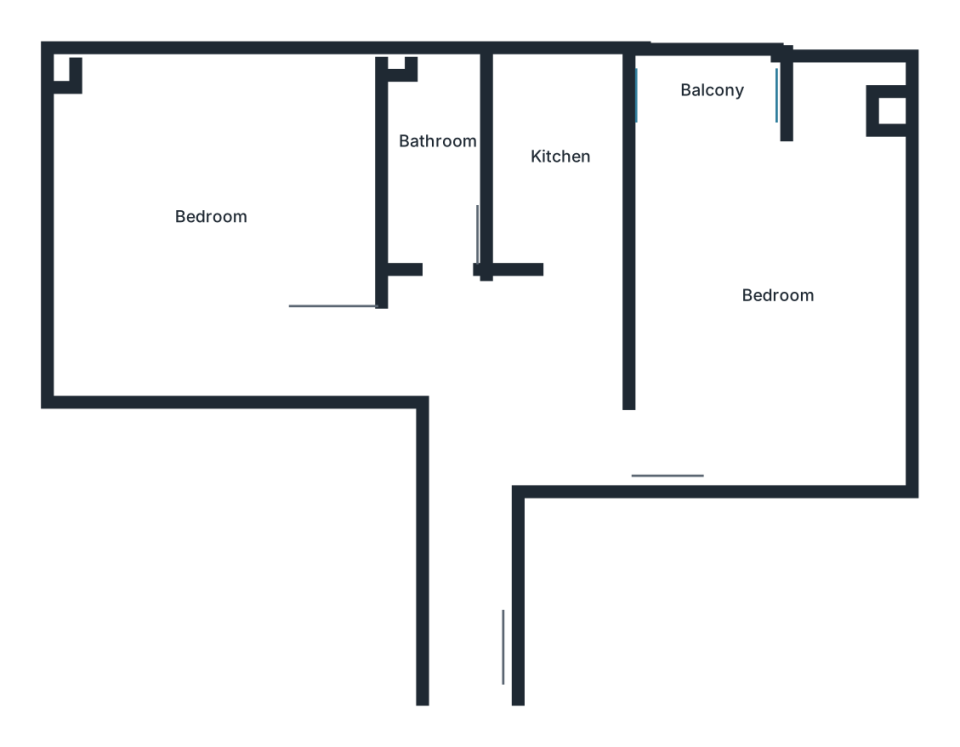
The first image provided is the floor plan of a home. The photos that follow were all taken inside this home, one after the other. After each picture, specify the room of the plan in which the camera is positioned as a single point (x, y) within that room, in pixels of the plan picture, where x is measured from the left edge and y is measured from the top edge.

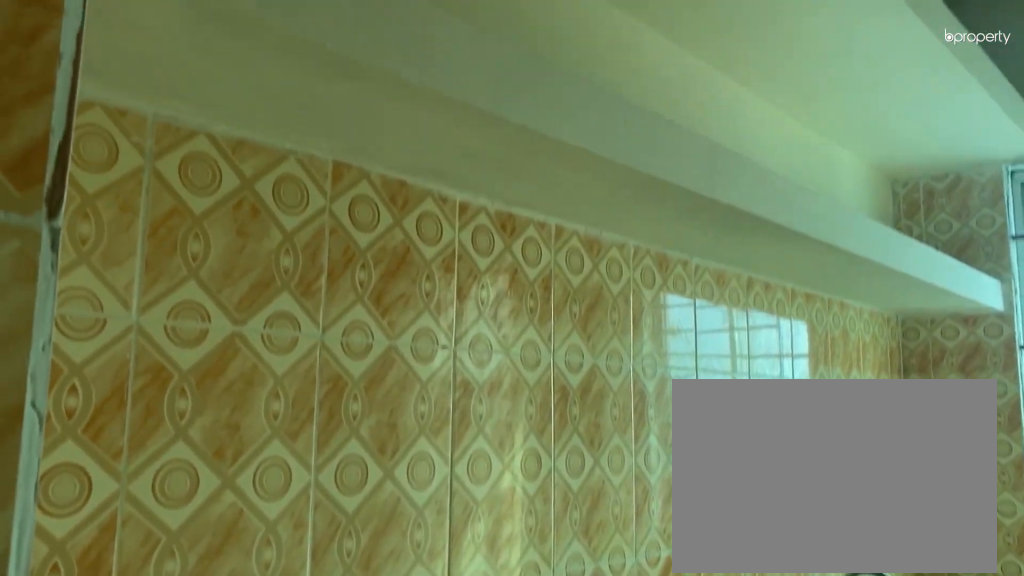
(541, 176)
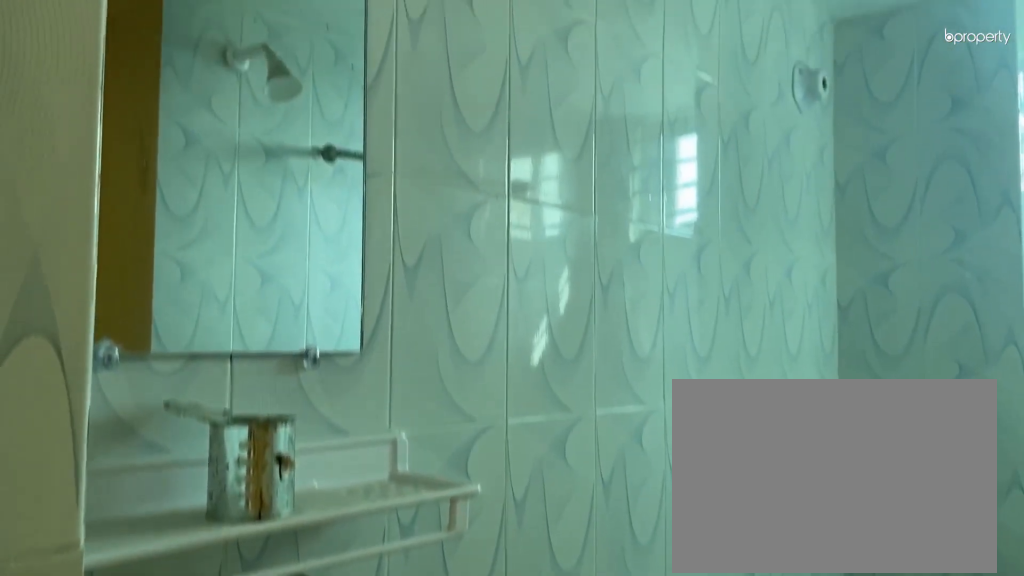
(429, 160)
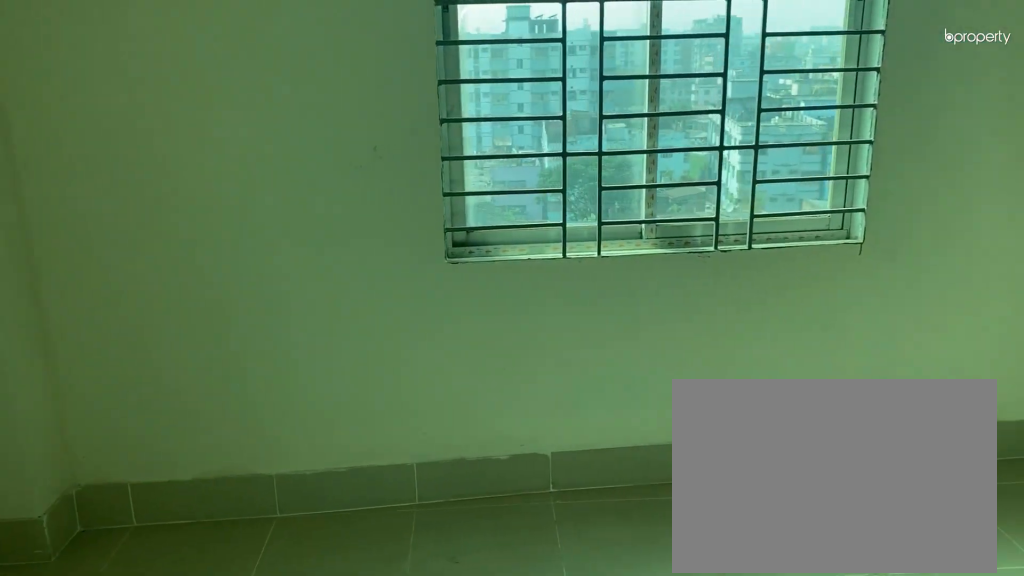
(211, 207)
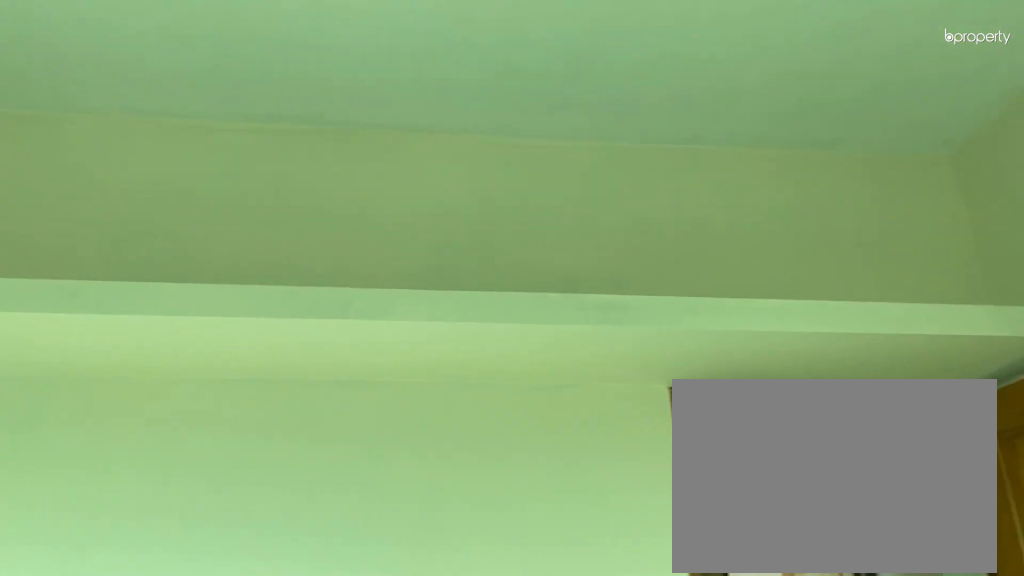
(211, 207)
